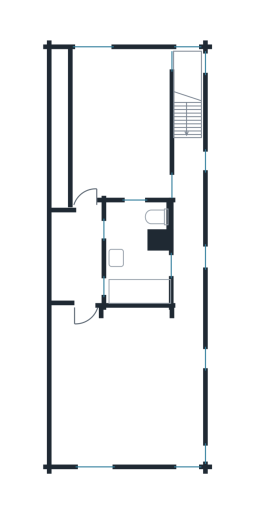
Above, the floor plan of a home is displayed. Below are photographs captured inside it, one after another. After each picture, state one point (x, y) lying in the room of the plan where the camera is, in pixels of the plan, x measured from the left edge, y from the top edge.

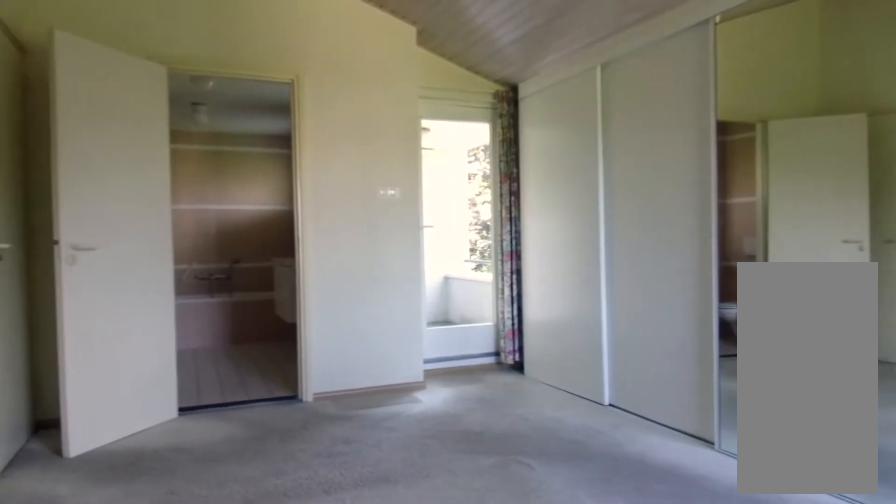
(111, 127)
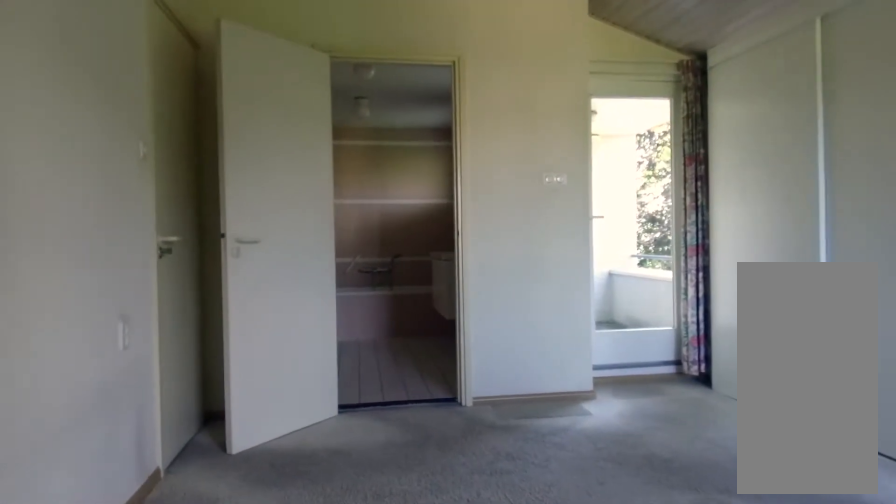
(111, 127)
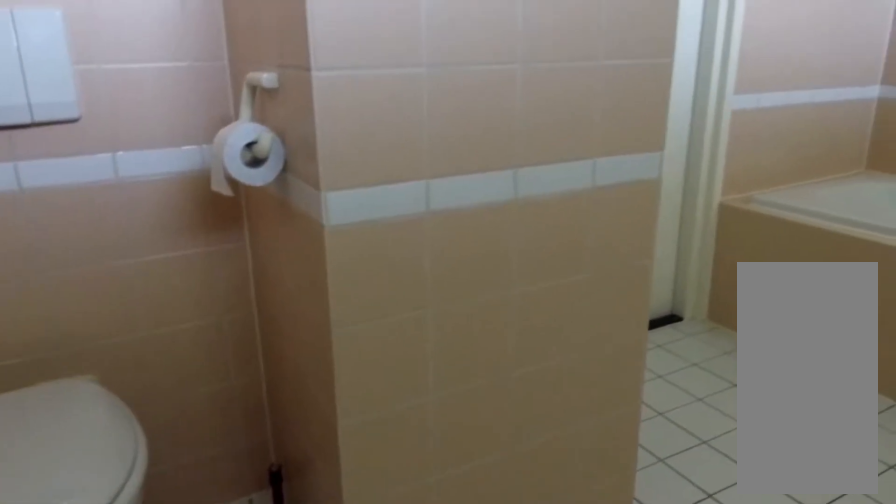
(137, 242)
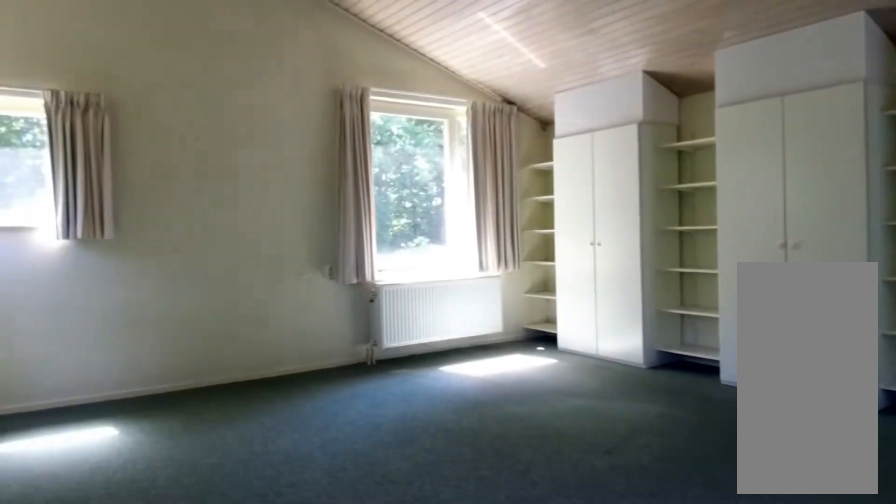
(128, 385)
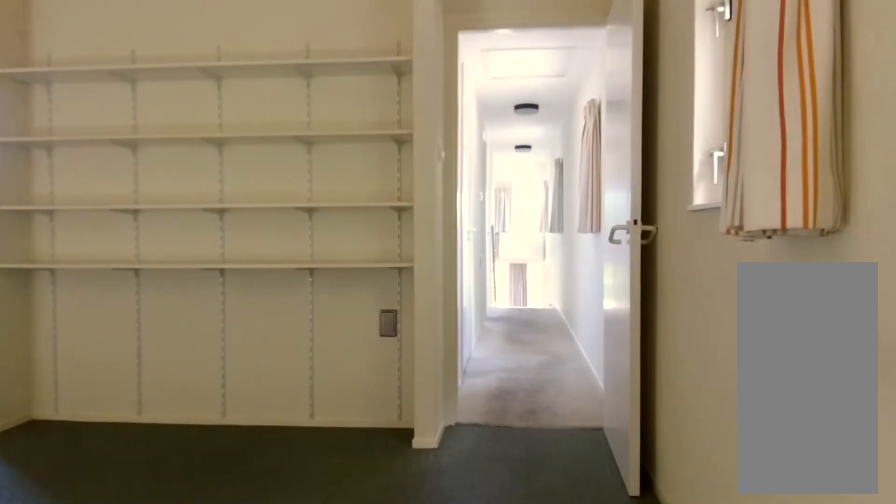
(128, 385)
